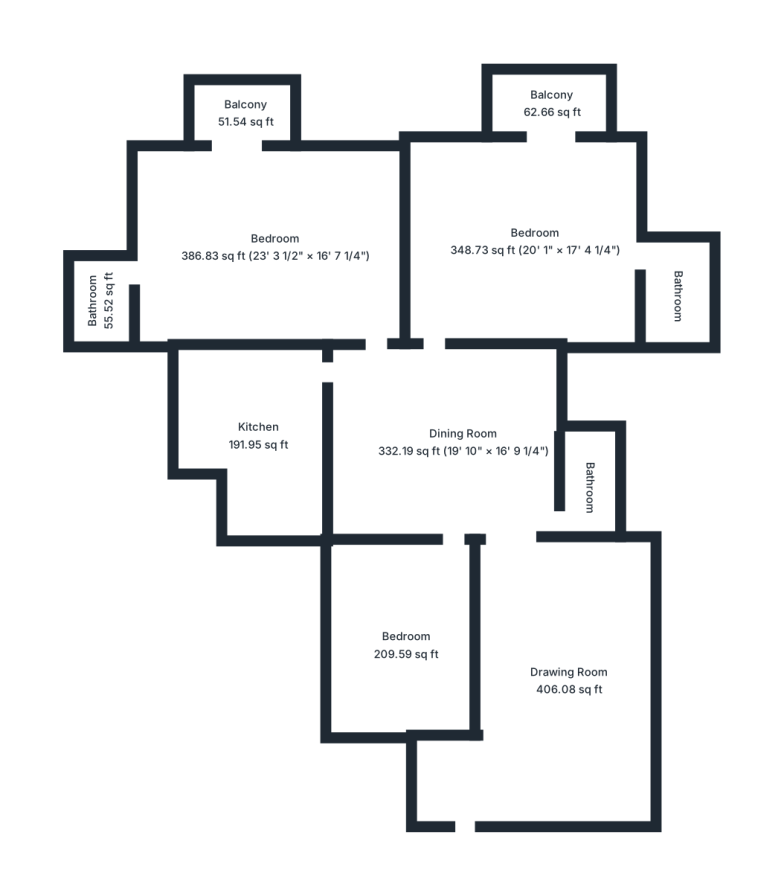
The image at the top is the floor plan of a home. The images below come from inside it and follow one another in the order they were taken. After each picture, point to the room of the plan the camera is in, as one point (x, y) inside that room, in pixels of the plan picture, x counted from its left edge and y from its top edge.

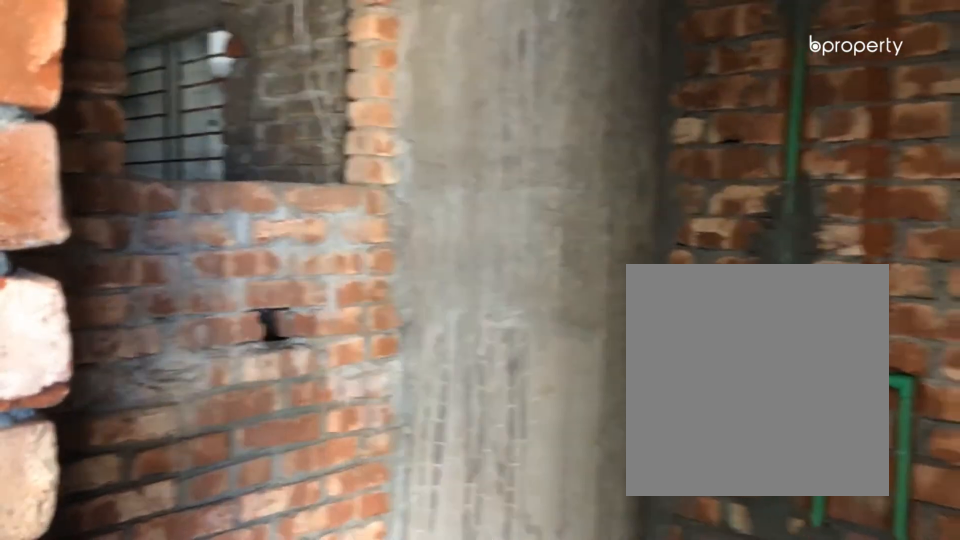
(106, 298)
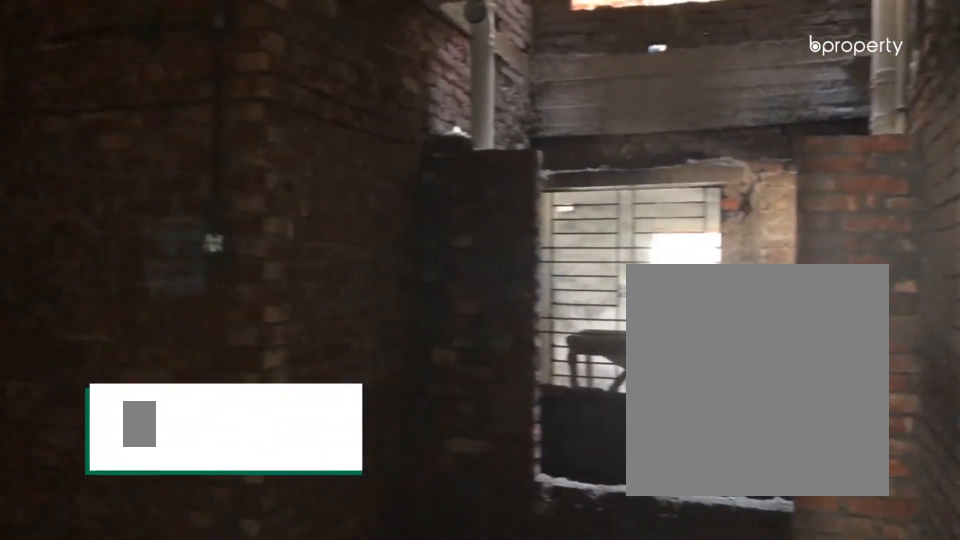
(263, 434)
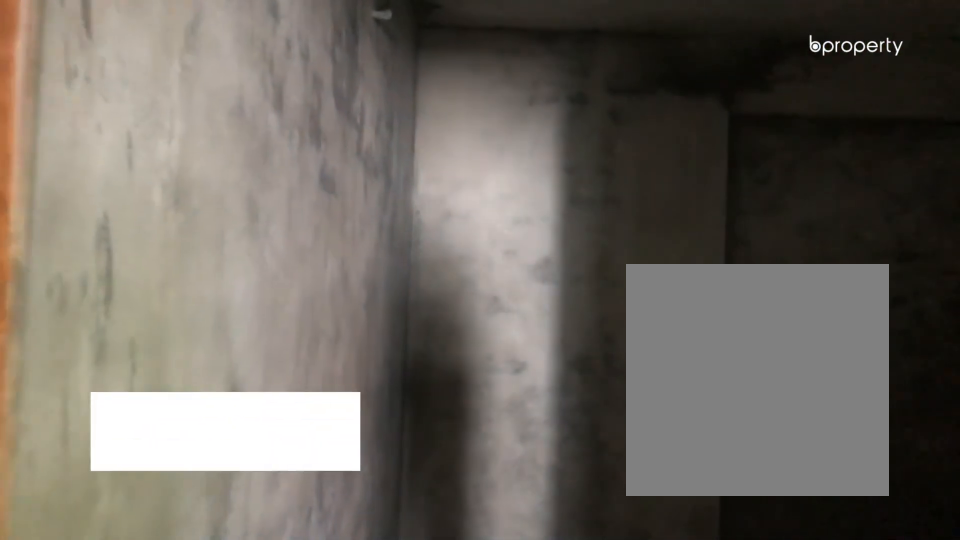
(409, 648)
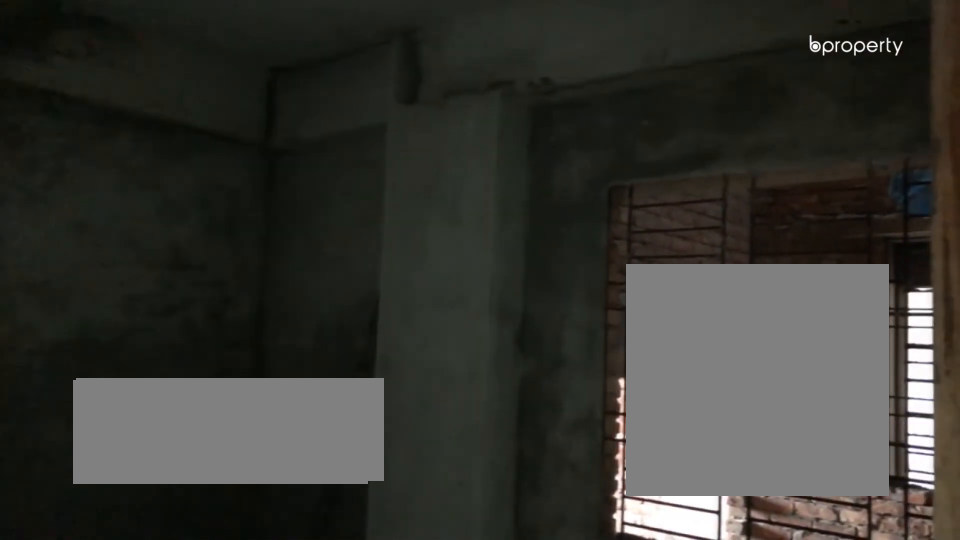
(409, 648)
